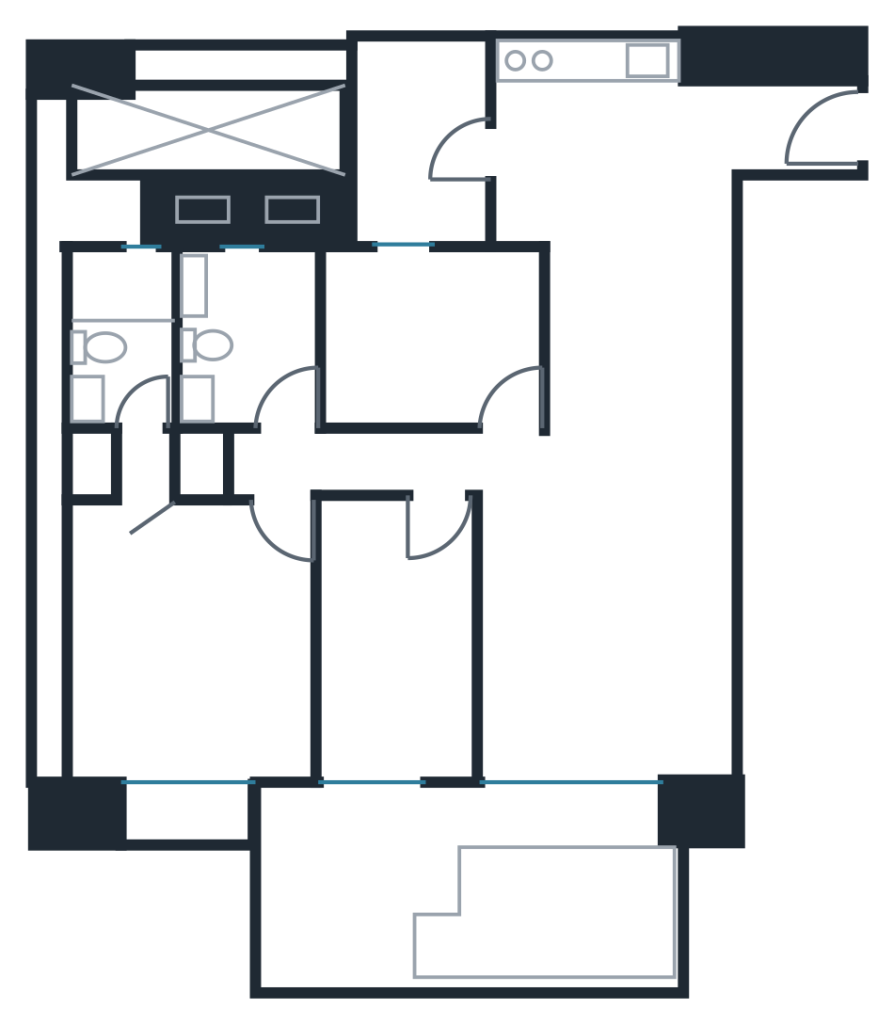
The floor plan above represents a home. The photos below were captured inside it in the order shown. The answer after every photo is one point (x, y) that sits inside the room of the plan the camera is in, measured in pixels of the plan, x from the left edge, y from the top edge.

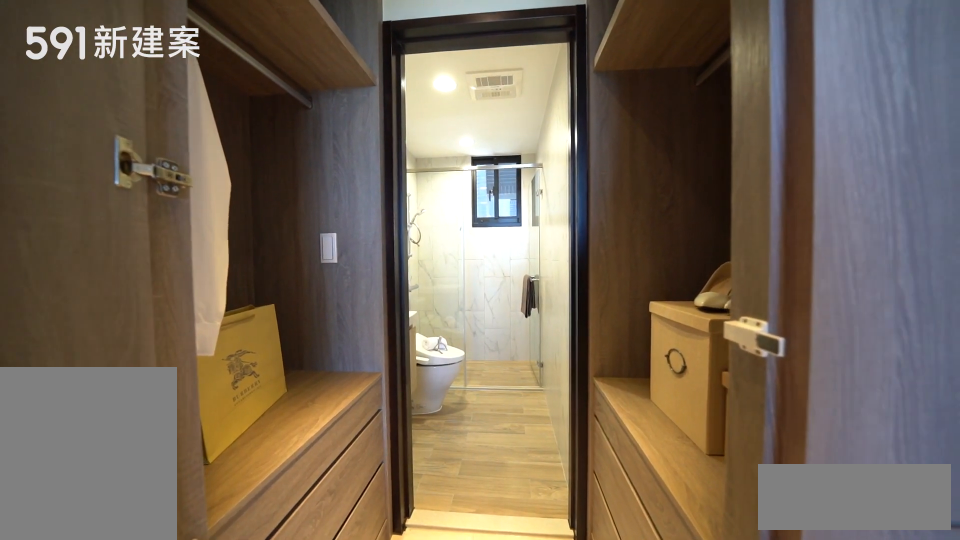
(142, 460)
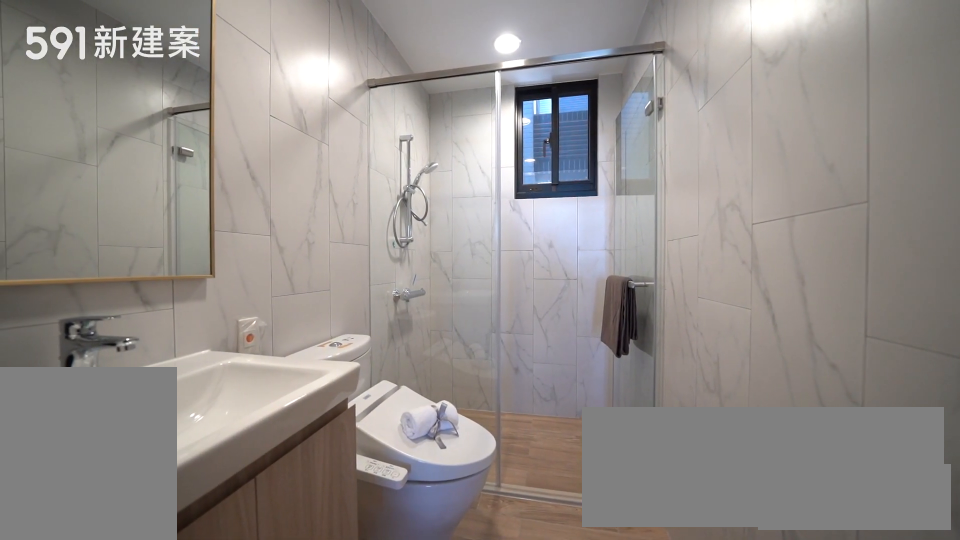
(120, 333)
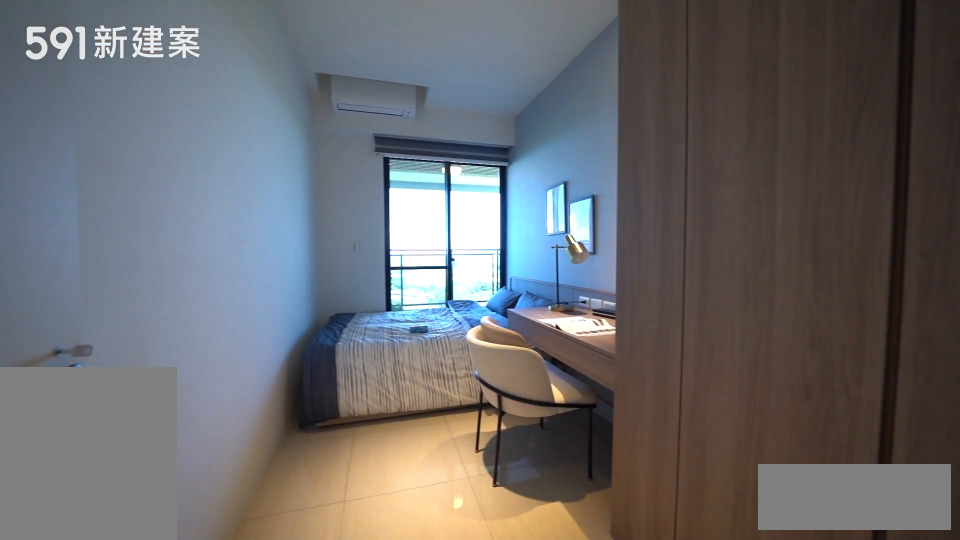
(397, 636)
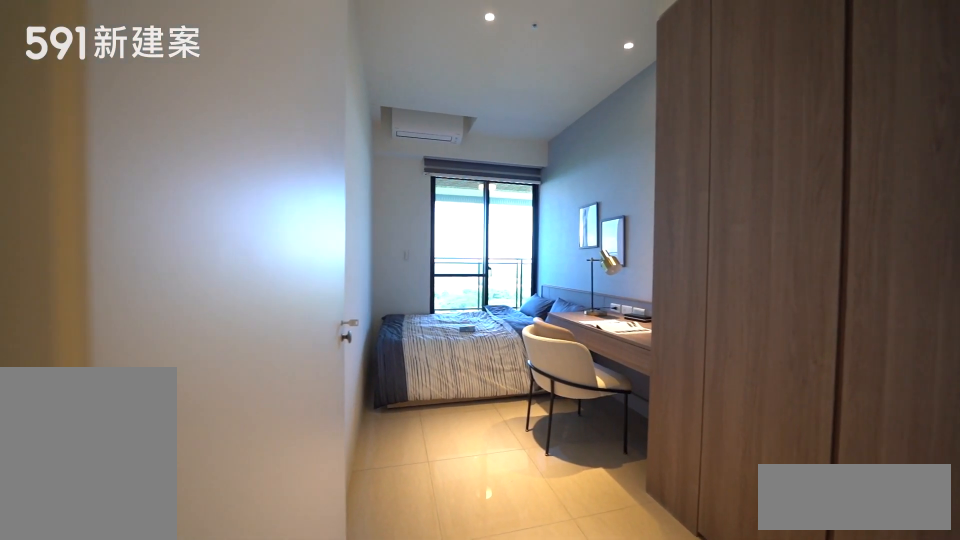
(397, 636)
